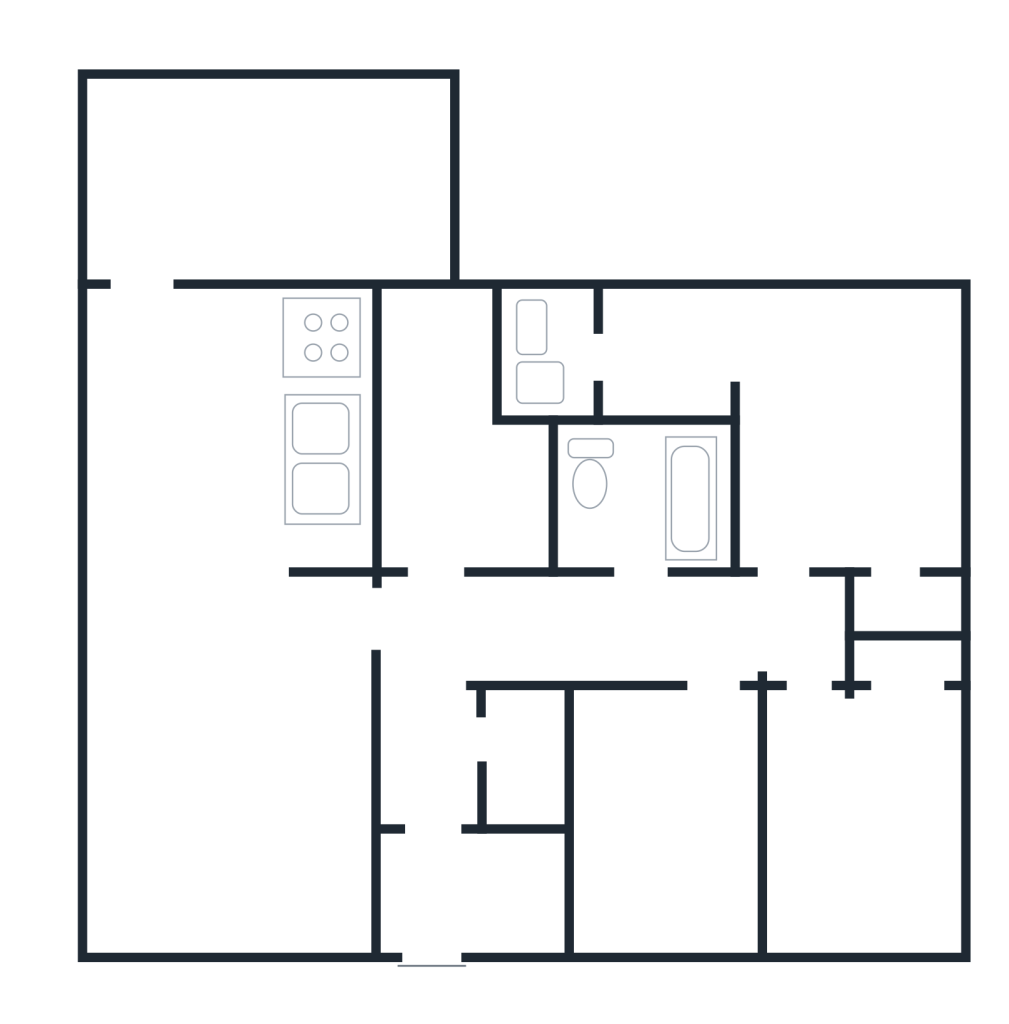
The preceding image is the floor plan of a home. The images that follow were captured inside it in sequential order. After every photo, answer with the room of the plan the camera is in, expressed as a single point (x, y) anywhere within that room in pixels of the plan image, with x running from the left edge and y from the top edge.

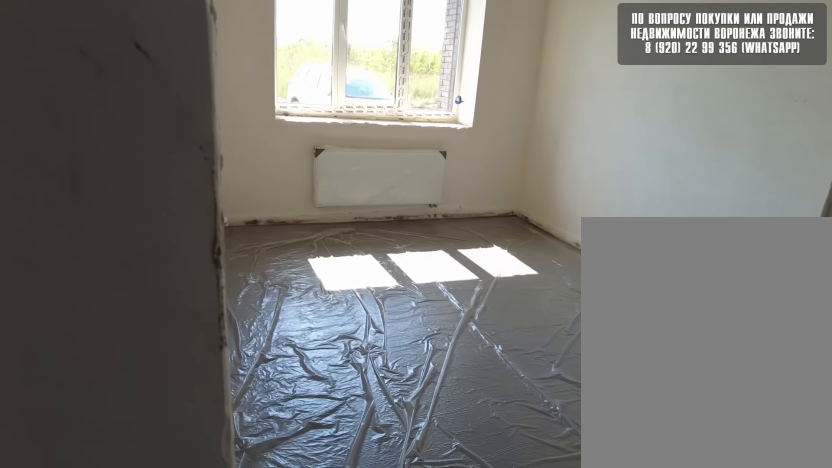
(697, 812)
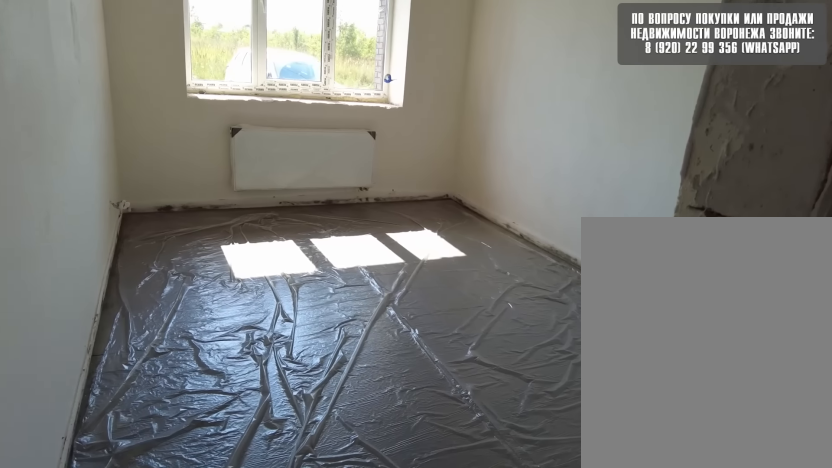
(696, 809)
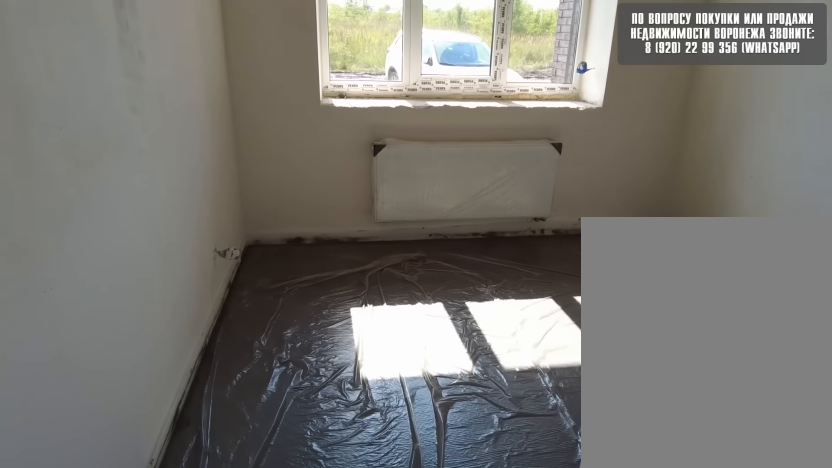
(696, 812)
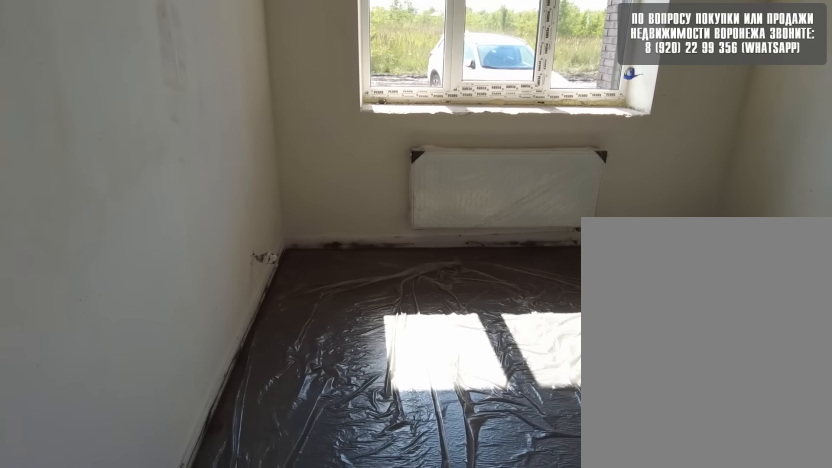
(698, 809)
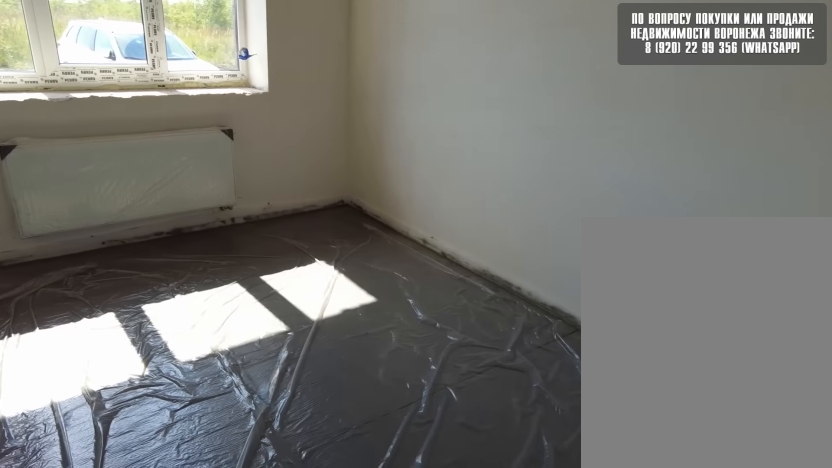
(696, 812)
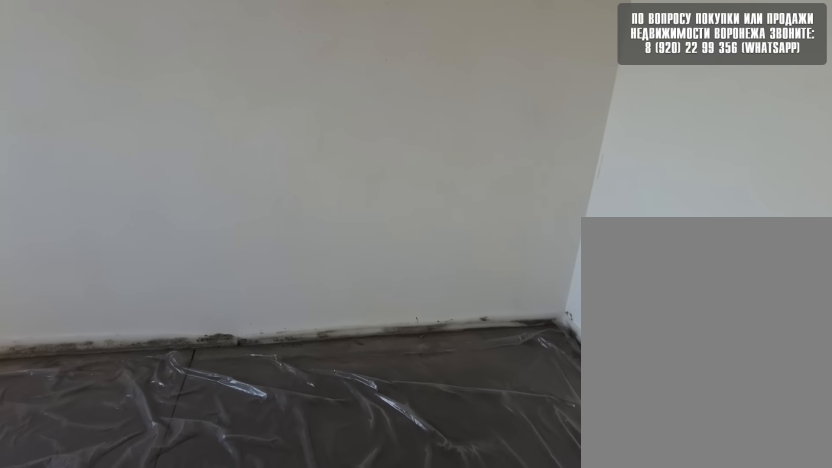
(695, 809)
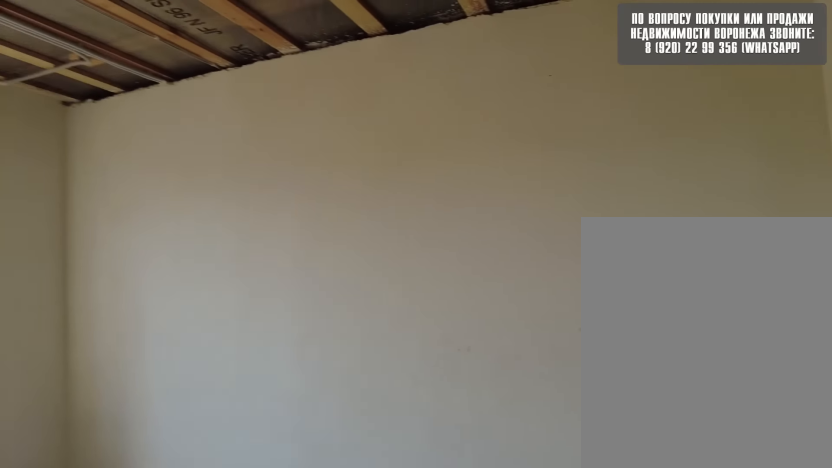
(696, 812)
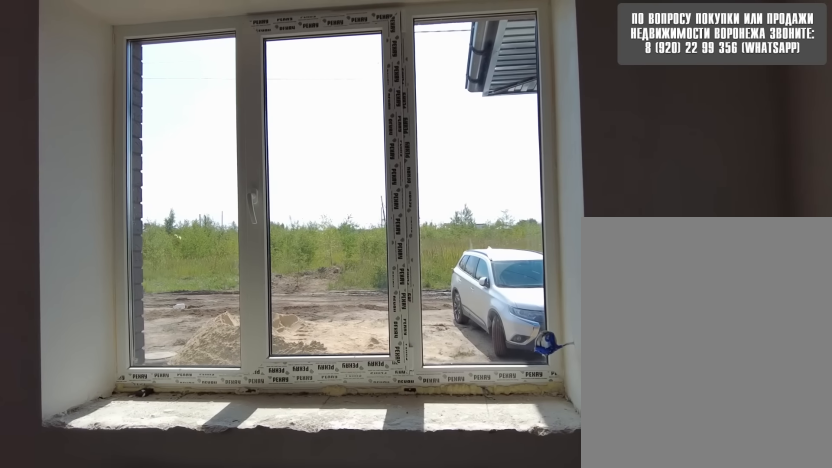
(702, 766)
